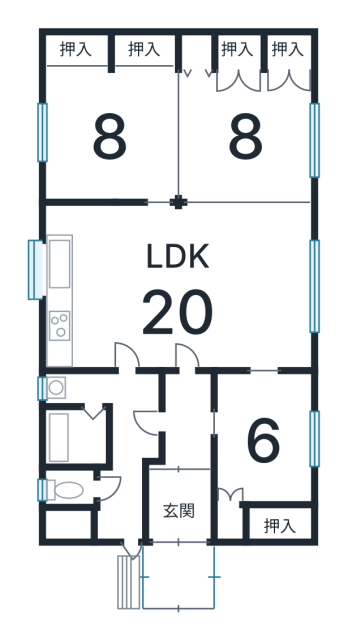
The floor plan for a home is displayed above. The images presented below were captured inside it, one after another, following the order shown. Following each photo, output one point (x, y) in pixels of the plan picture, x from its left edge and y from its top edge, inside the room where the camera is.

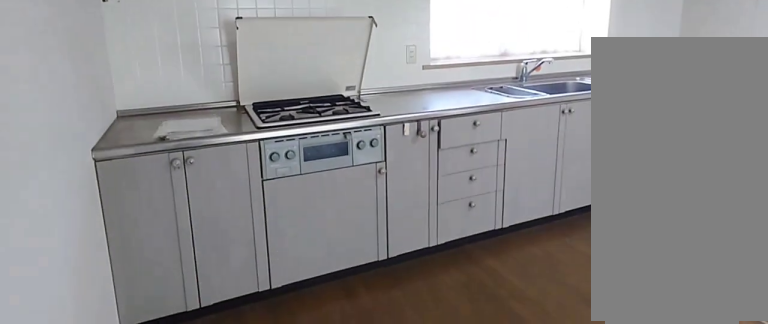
(92, 313)
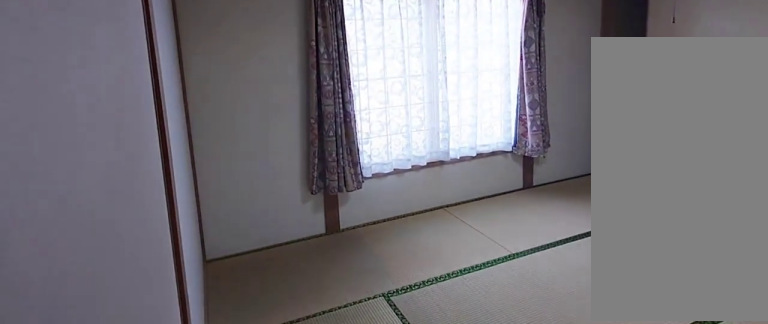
(108, 117)
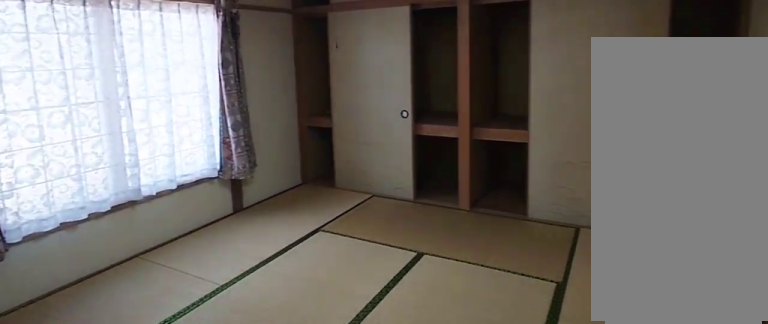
(108, 117)
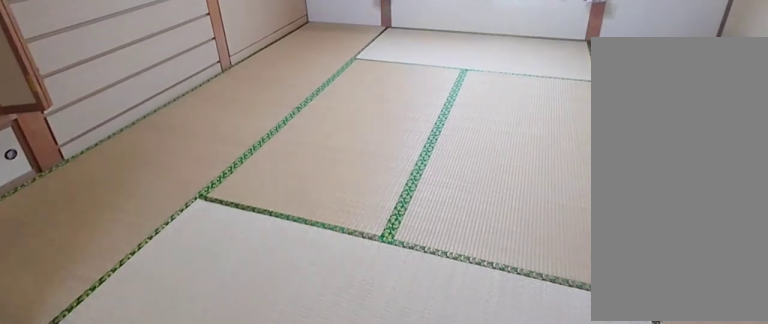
(244, 142)
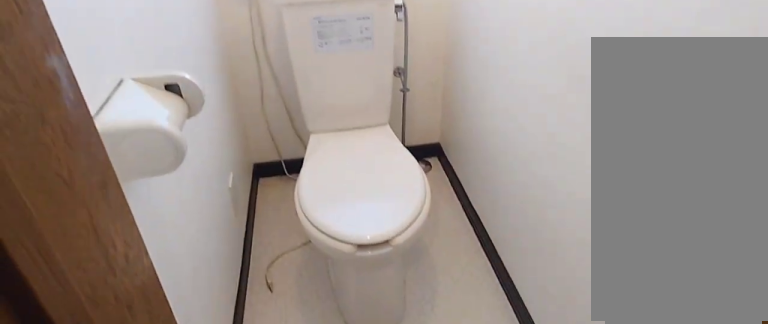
(72, 491)
